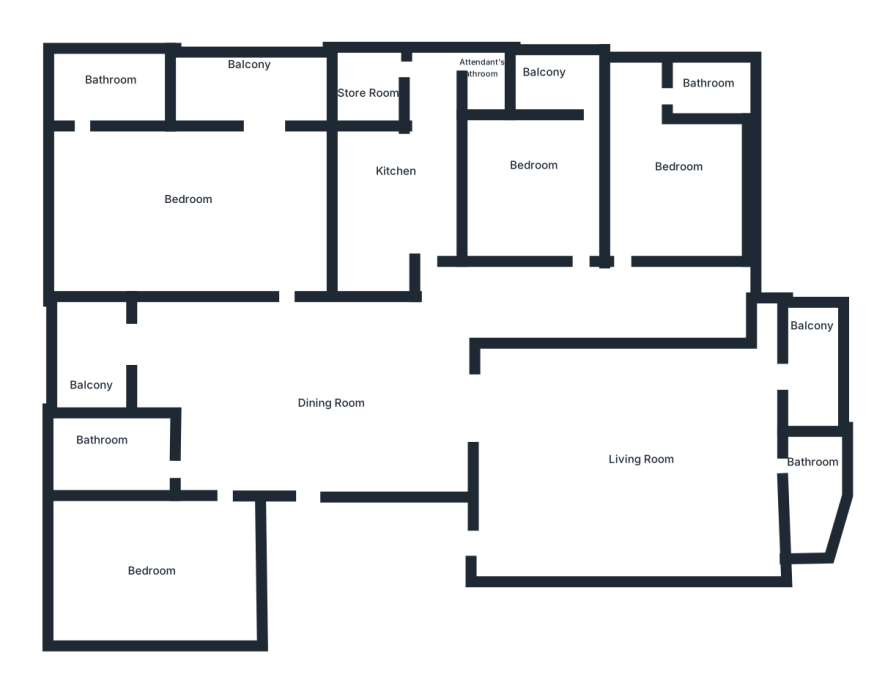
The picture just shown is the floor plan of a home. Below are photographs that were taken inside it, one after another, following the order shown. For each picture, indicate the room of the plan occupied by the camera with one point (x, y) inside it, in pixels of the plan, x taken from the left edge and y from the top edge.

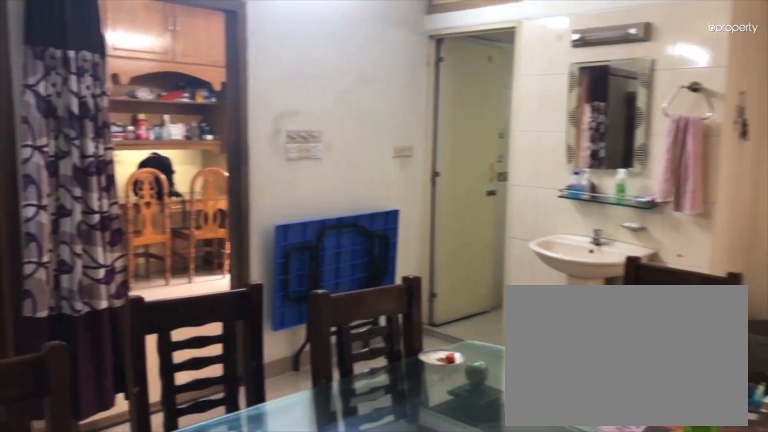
(327, 392)
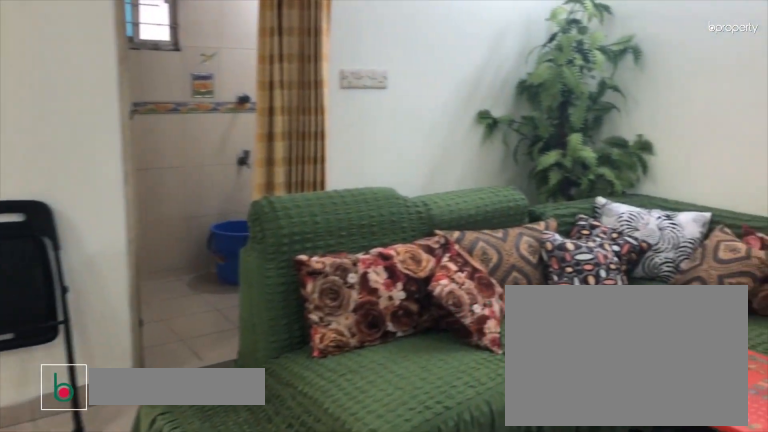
(640, 462)
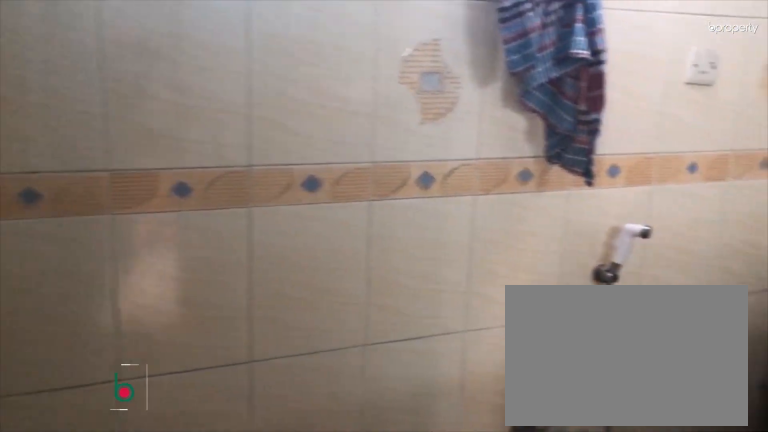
(112, 88)
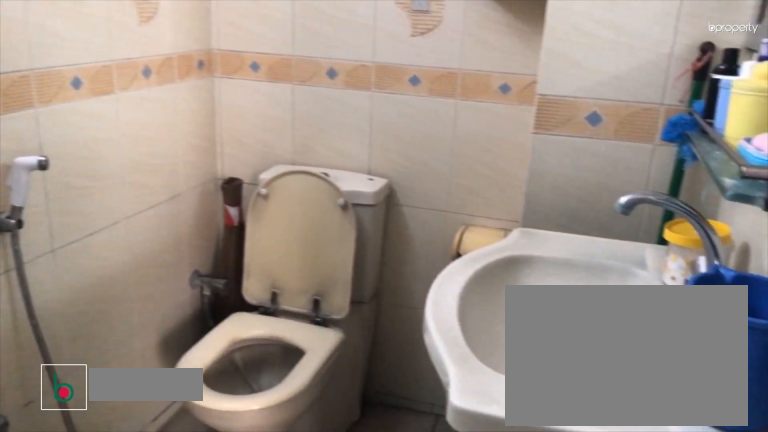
(112, 88)
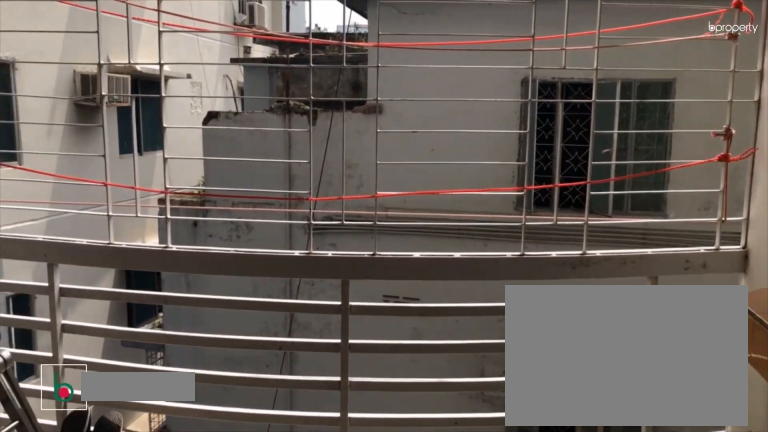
(99, 366)
